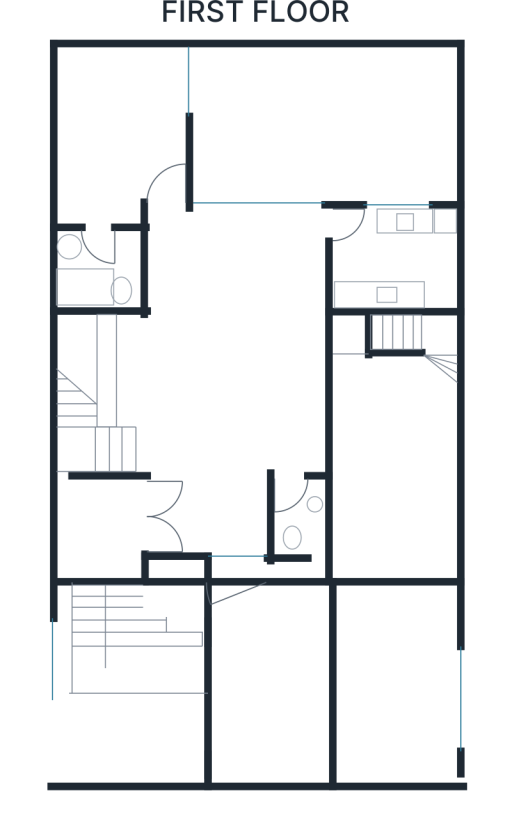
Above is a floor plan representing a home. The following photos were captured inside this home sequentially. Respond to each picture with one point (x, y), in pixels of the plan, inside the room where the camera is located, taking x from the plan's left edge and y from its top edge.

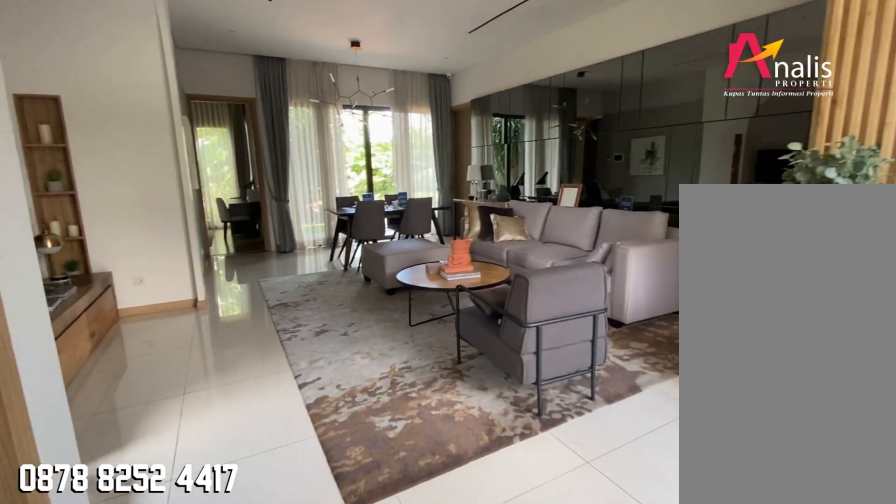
(213, 379)
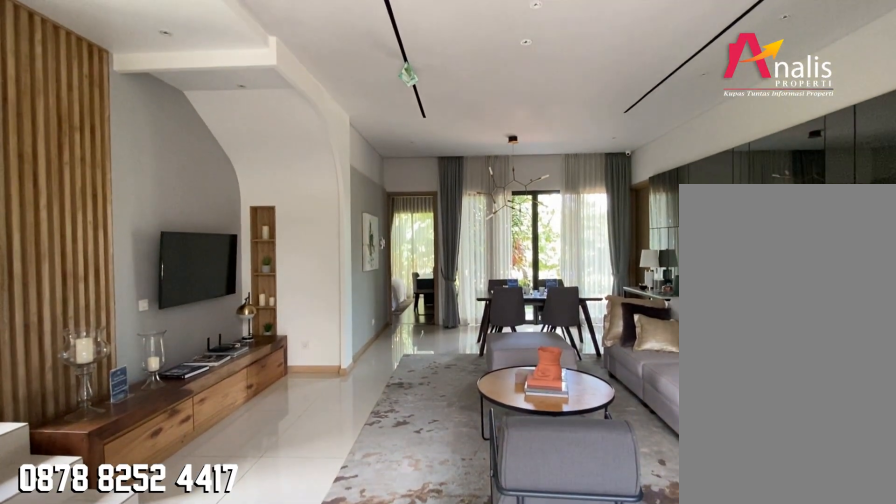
(213, 379)
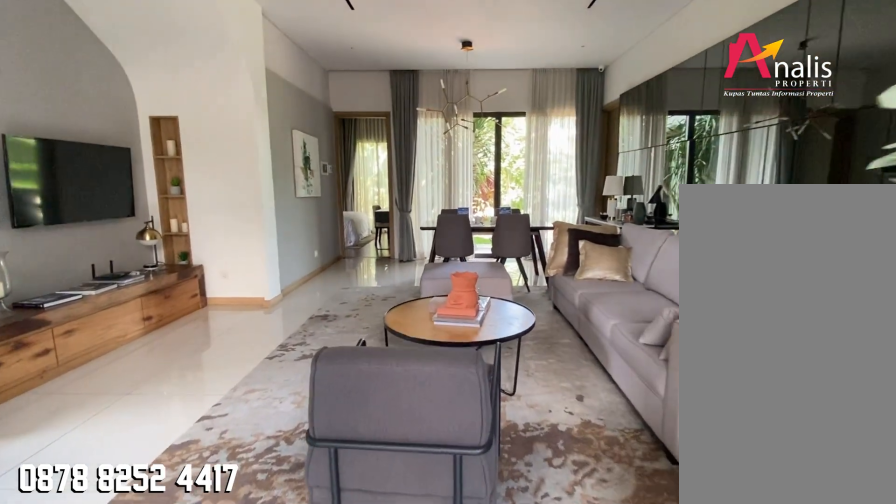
(213, 387)
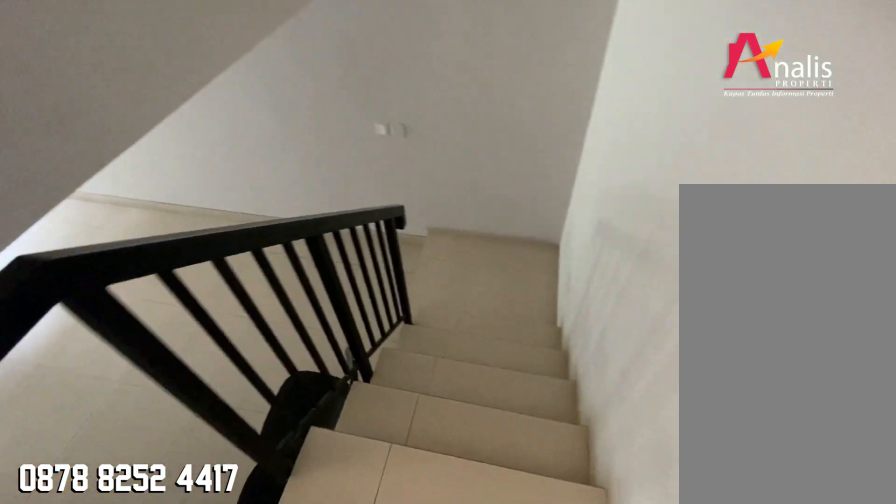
(438, 333)
